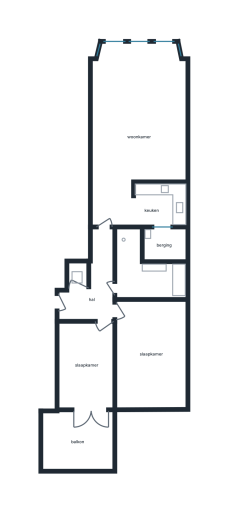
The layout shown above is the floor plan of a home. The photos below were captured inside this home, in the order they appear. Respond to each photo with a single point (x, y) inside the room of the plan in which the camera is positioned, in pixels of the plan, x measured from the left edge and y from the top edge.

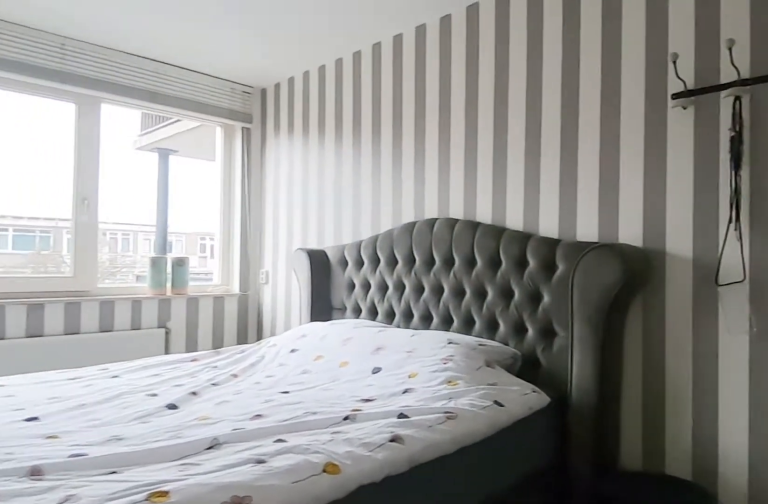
(150, 354)
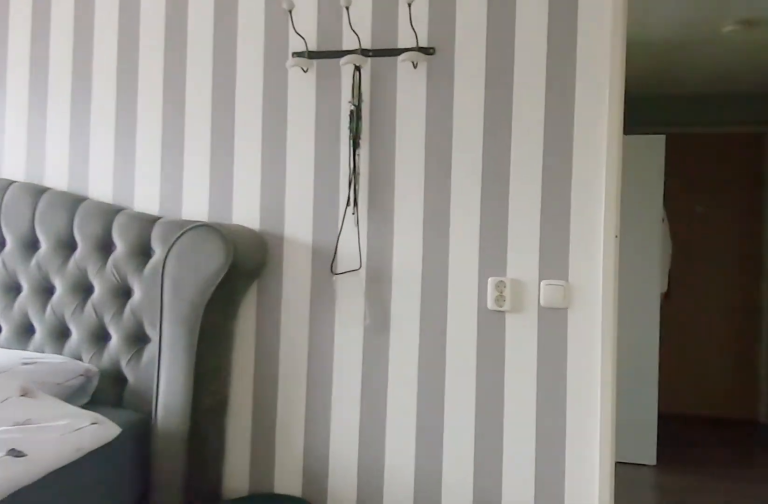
(150, 354)
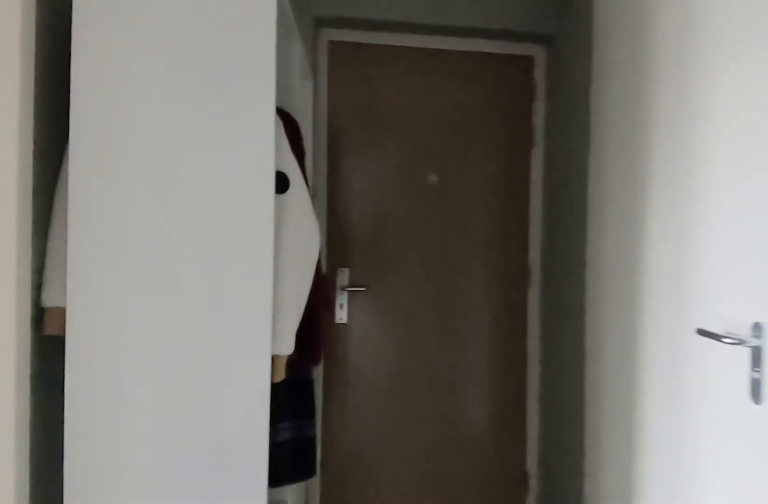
(95, 284)
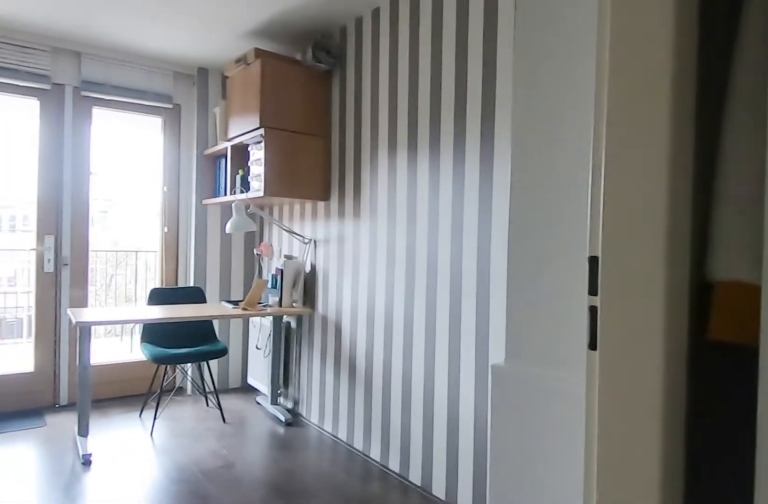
(87, 365)
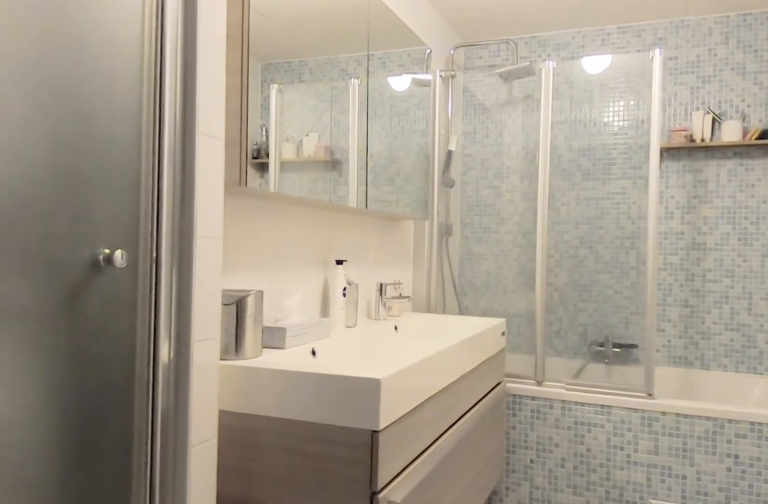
(145, 271)
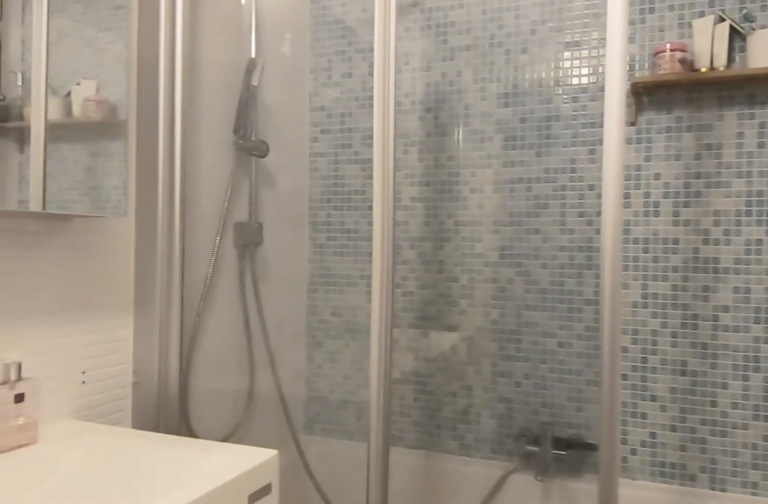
(145, 271)
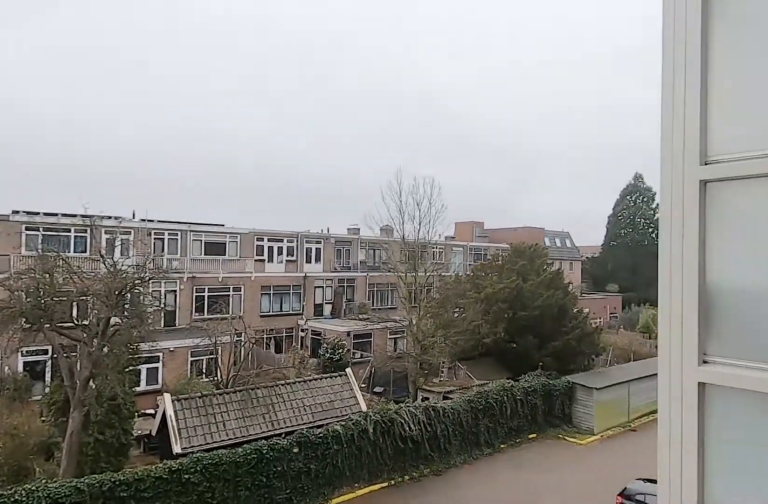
(80, 441)
